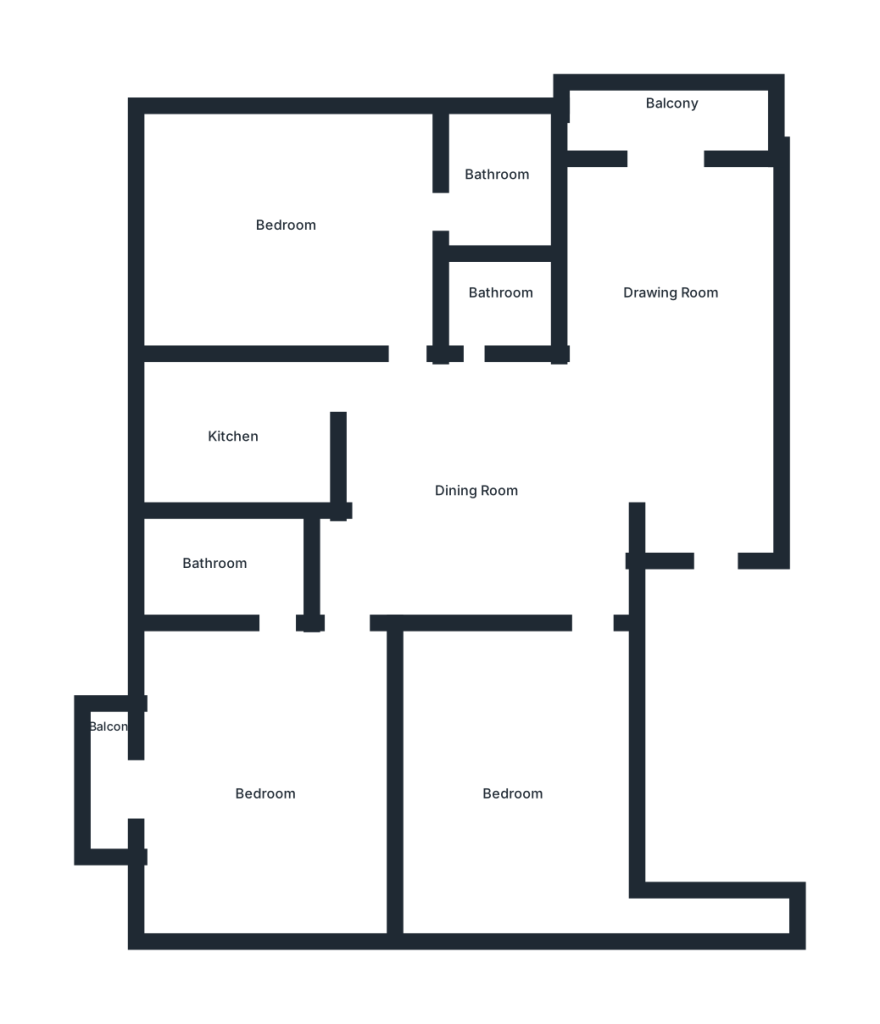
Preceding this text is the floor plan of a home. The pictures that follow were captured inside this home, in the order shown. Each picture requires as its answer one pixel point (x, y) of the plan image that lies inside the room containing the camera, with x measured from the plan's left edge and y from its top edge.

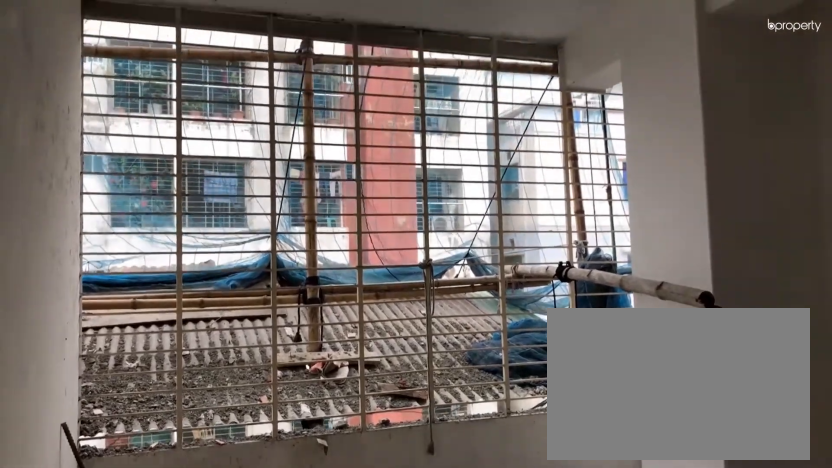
(281, 231)
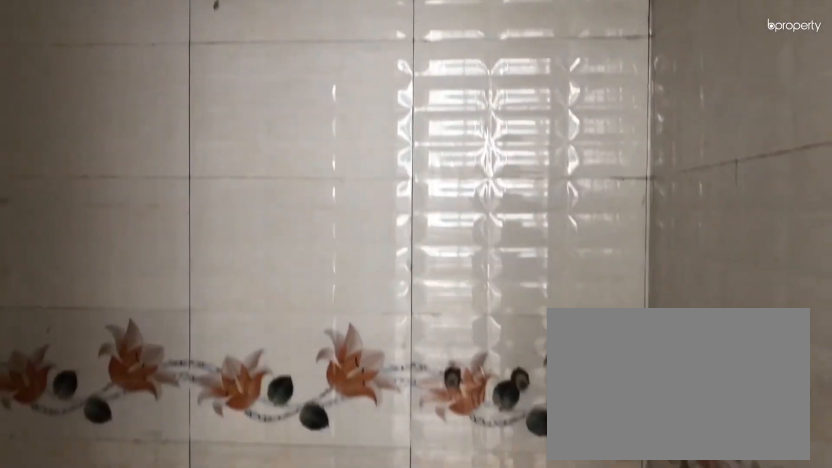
(495, 185)
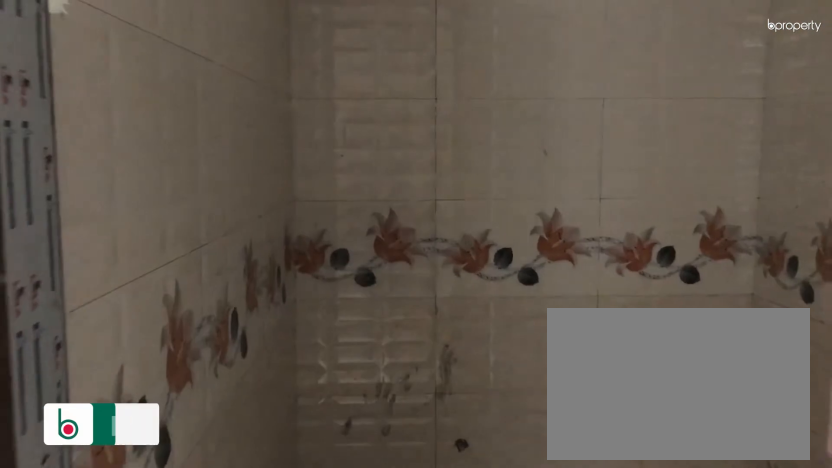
(498, 305)
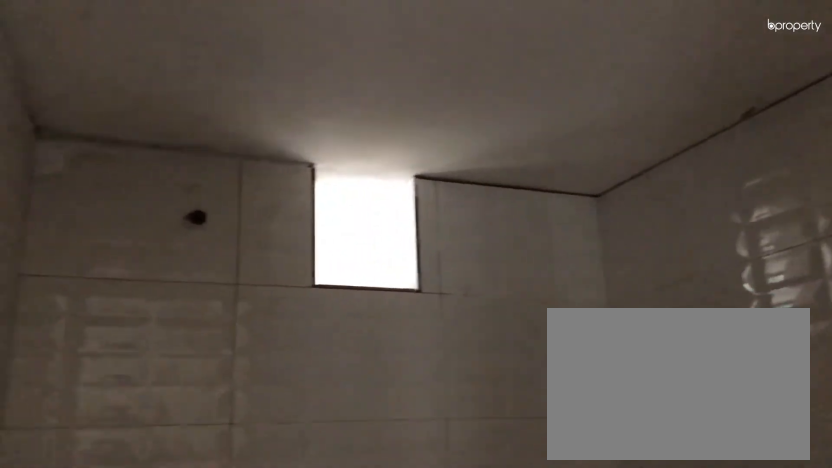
(498, 305)
